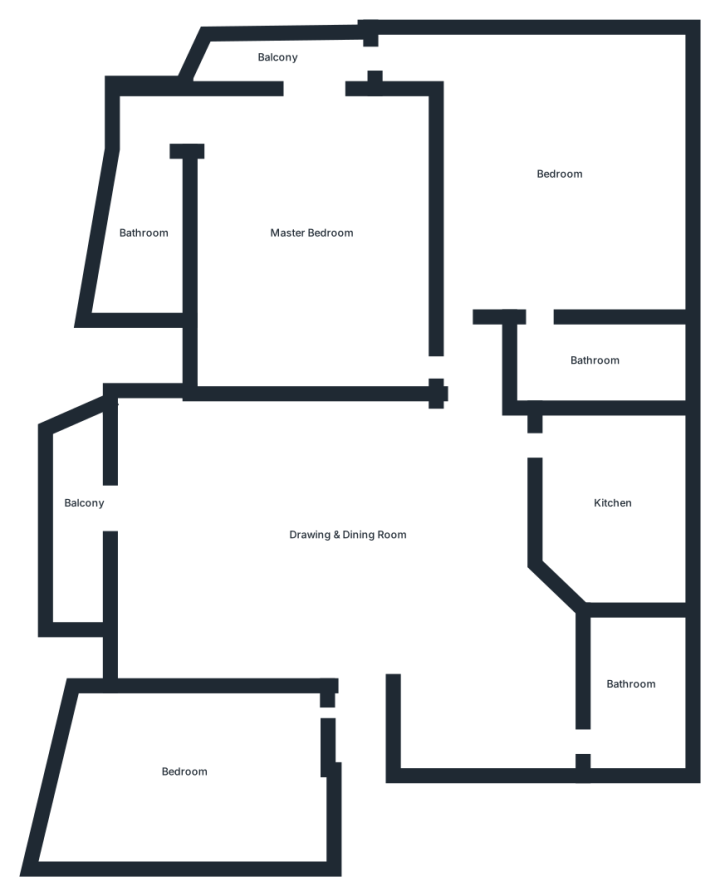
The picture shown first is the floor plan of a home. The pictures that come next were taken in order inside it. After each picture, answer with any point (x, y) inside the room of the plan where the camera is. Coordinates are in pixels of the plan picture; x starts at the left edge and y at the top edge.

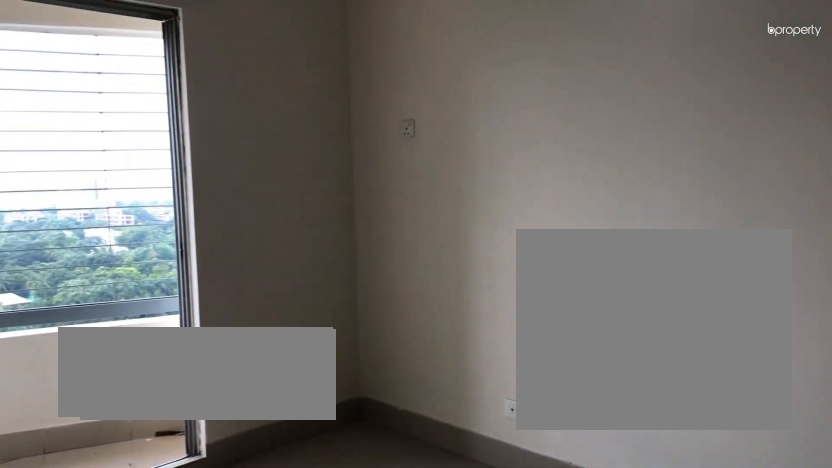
(347, 534)
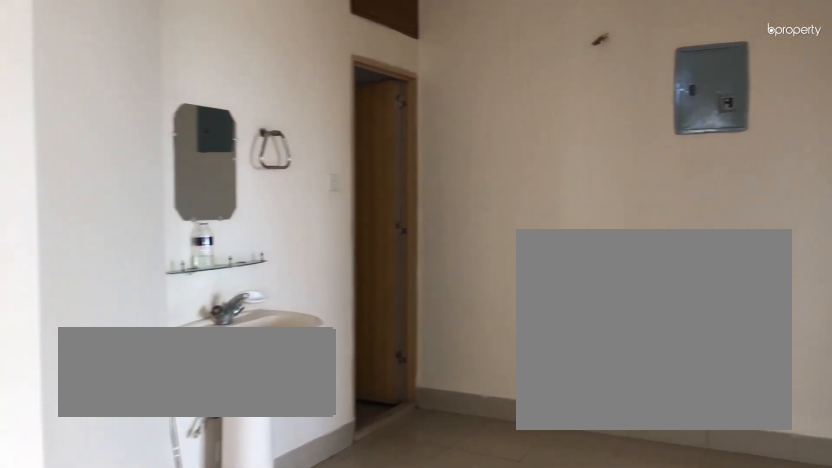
(346, 533)
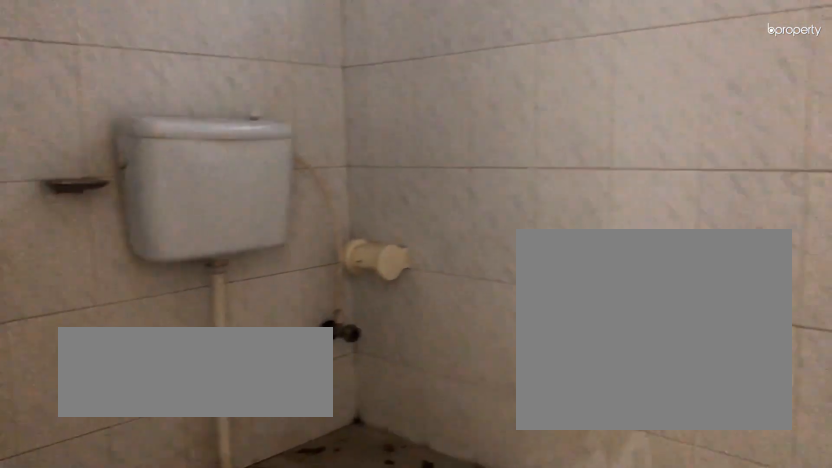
(628, 682)
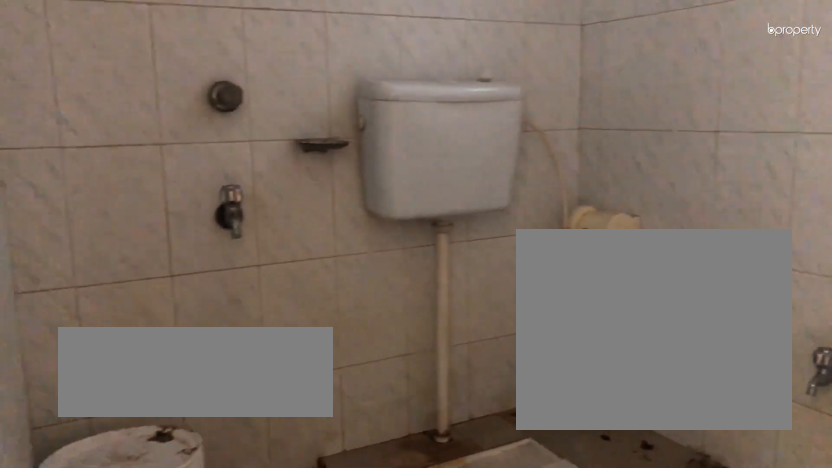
(628, 682)
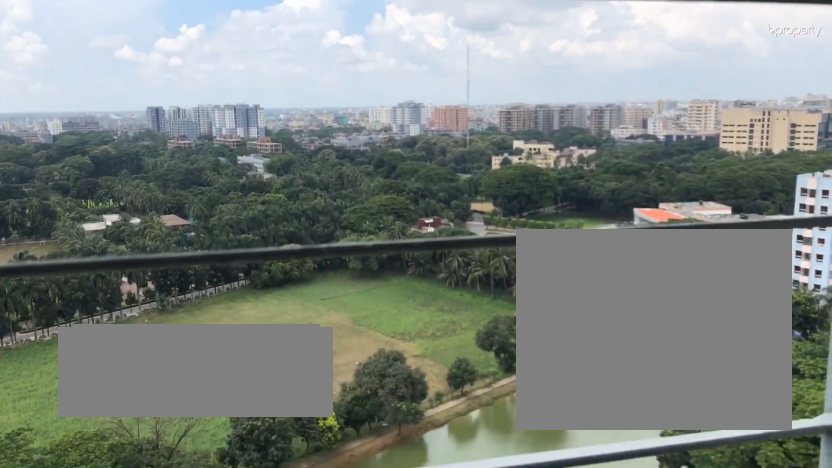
(81, 501)
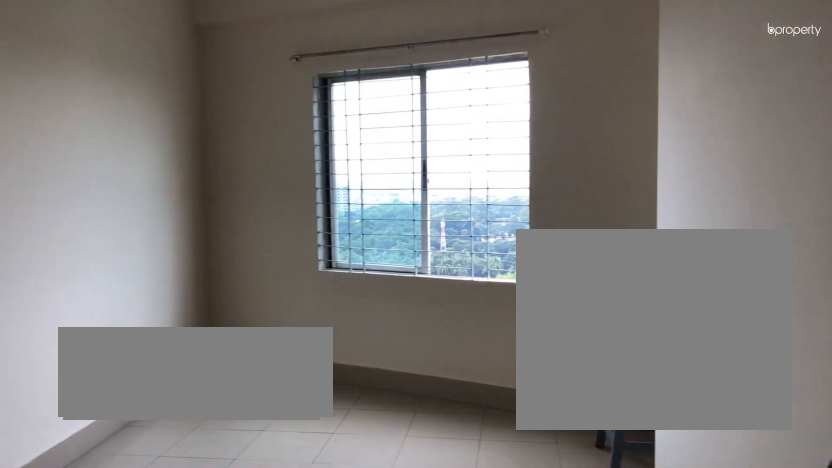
(184, 769)
